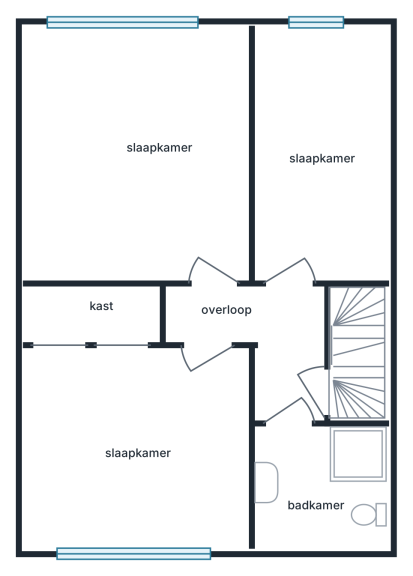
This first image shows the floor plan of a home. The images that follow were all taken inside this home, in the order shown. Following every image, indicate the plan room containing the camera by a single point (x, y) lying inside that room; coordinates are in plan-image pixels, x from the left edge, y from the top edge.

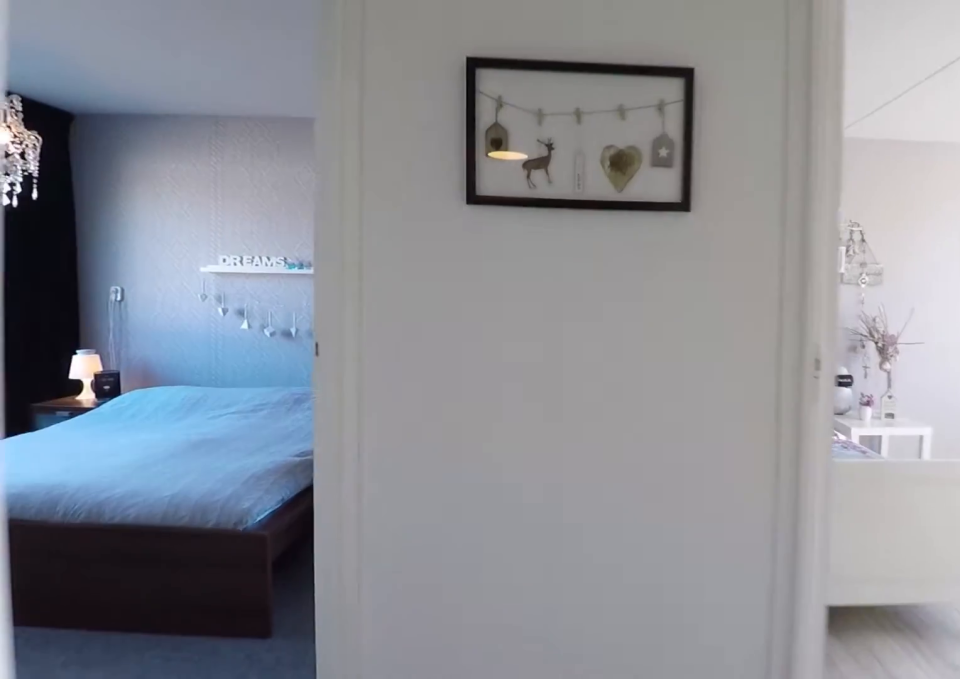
(317, 351)
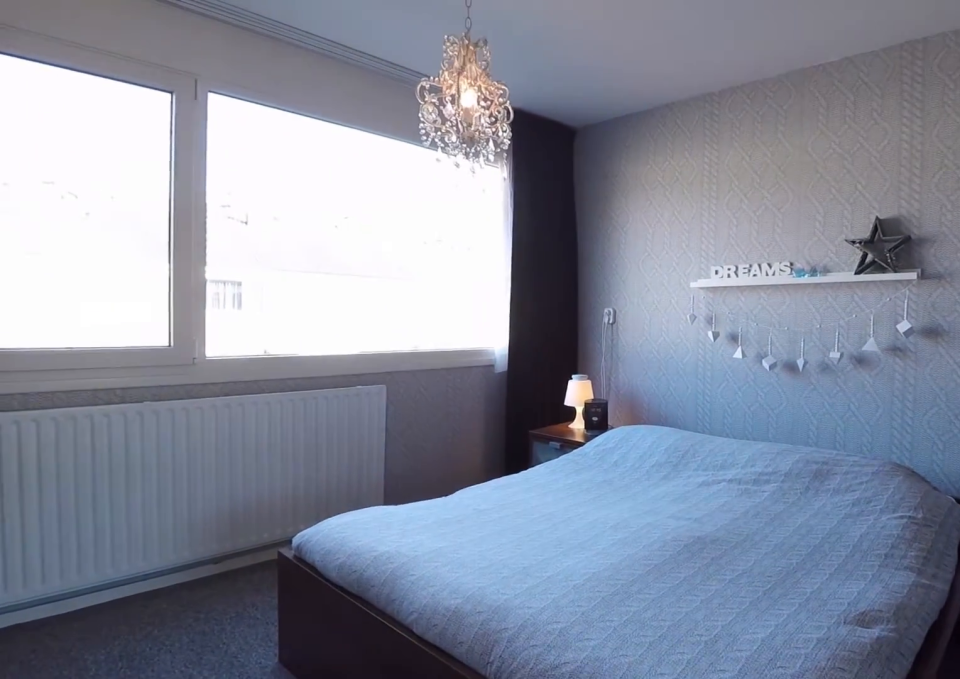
(244, 448)
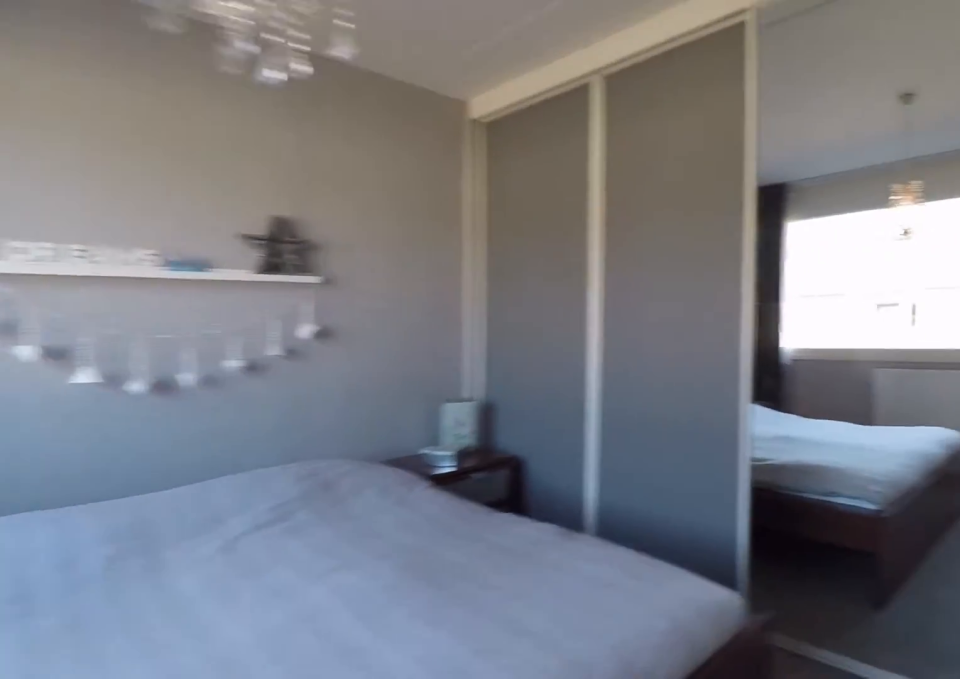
(244, 448)
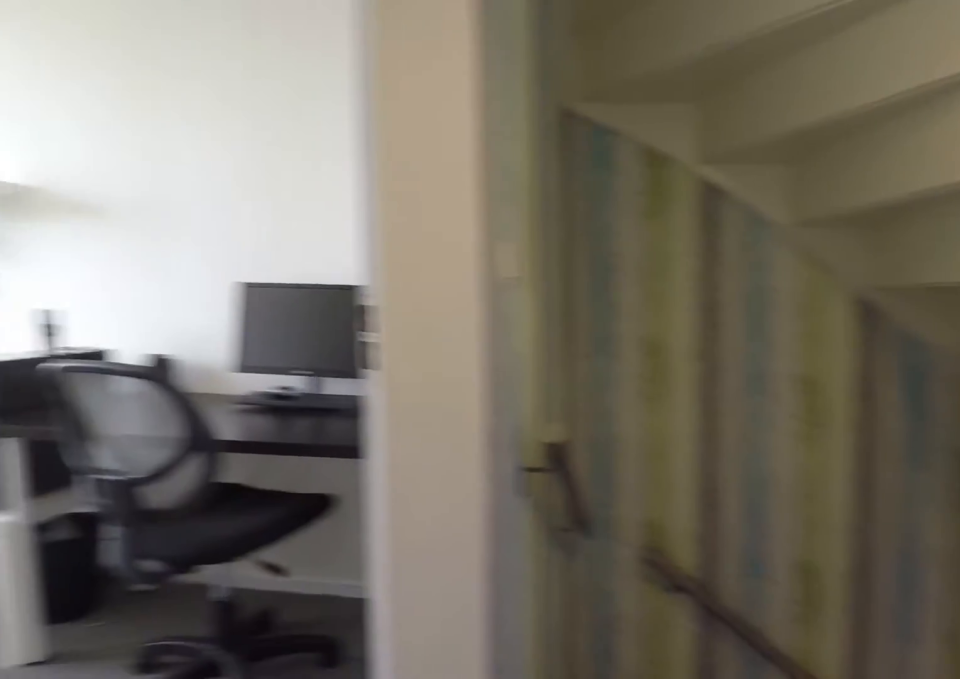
(317, 352)
